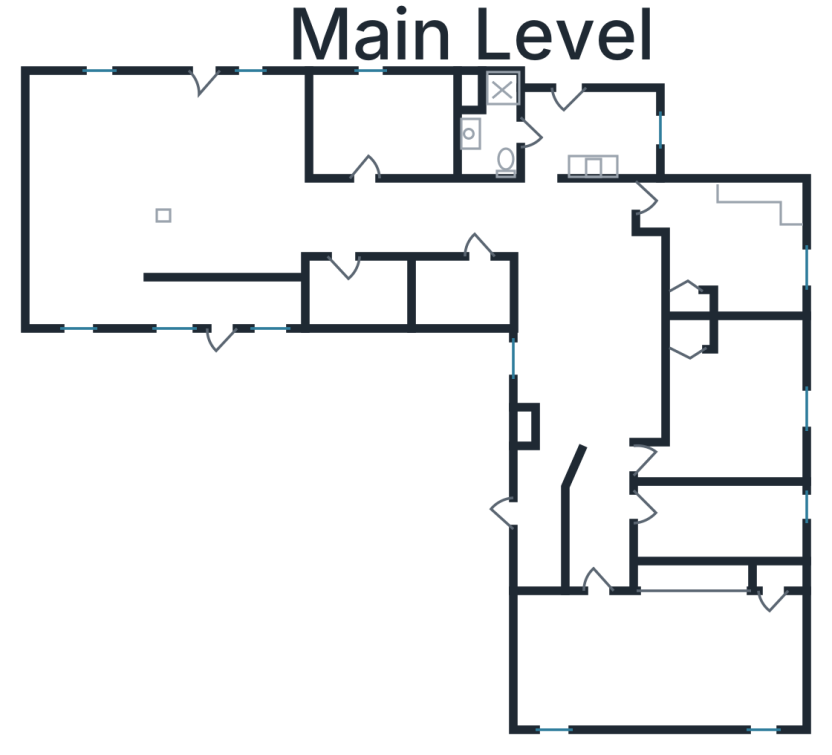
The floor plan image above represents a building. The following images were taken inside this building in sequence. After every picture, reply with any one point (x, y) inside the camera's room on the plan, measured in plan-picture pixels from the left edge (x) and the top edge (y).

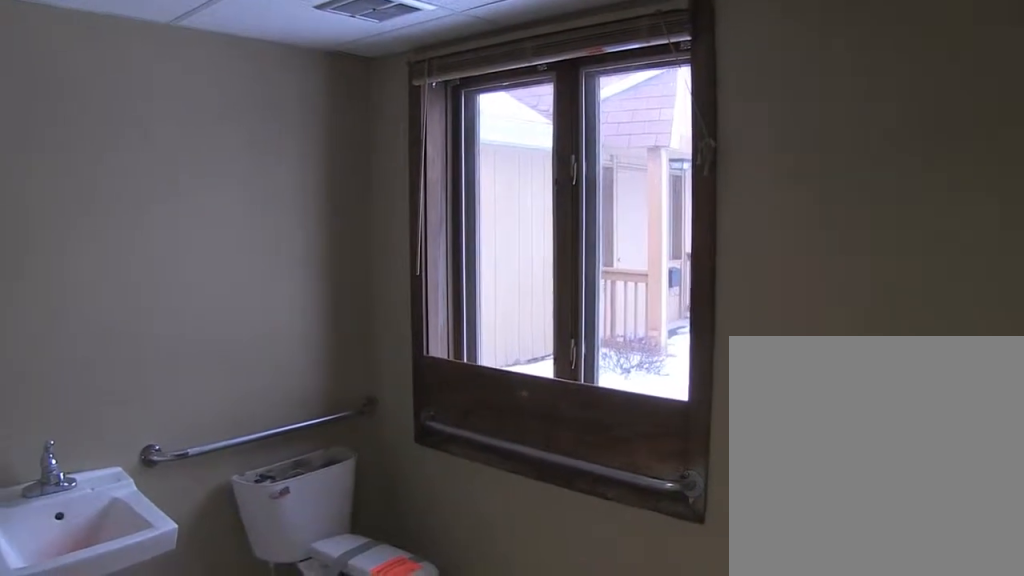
(360, 293)
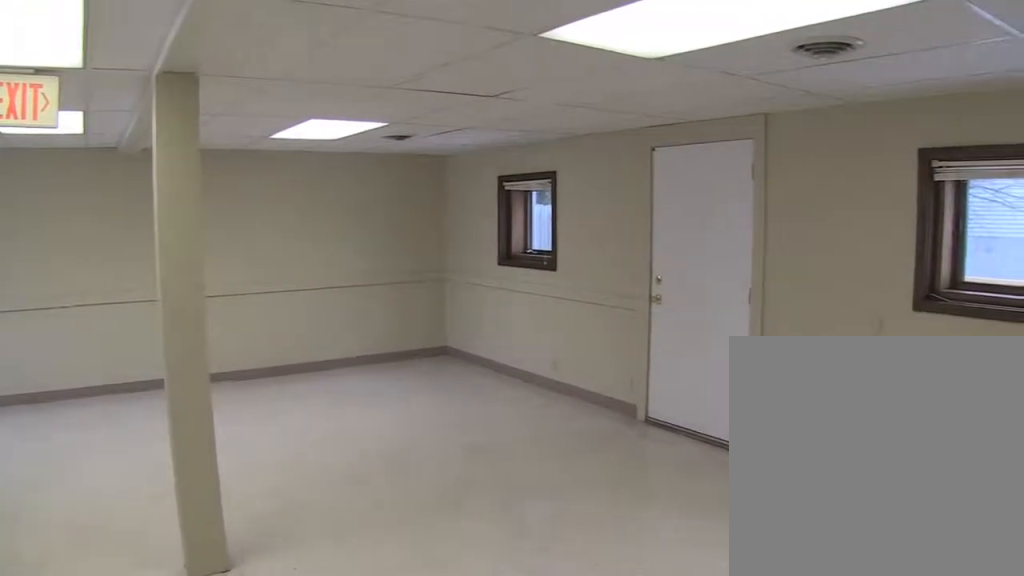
(159, 186)
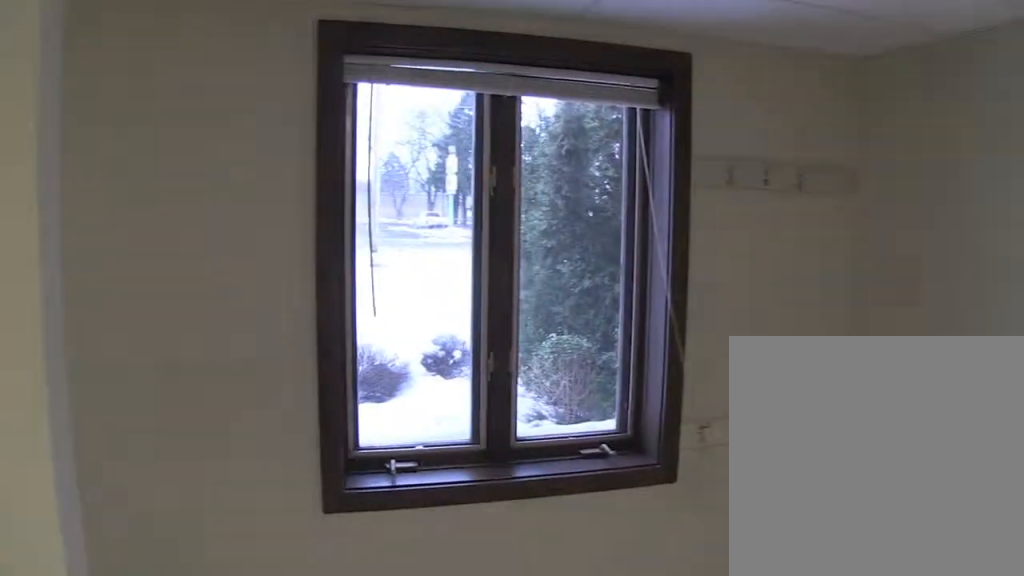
(159, 186)
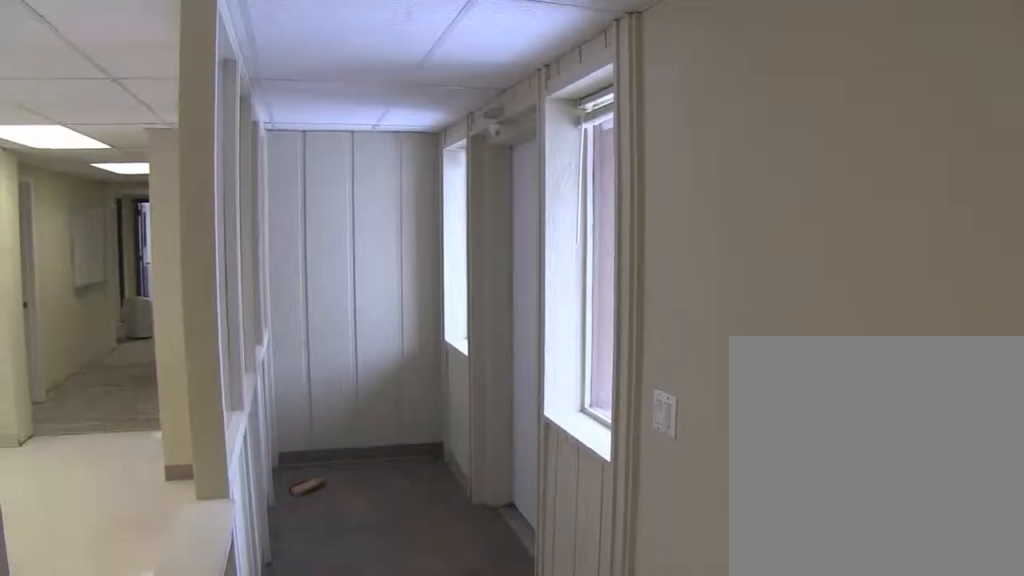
(225, 304)
